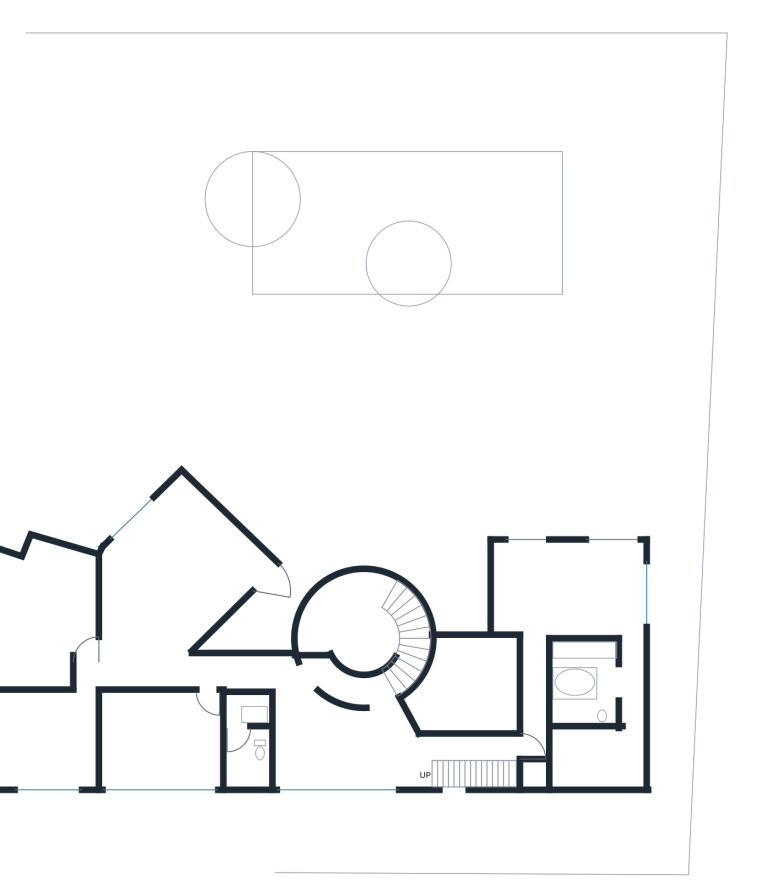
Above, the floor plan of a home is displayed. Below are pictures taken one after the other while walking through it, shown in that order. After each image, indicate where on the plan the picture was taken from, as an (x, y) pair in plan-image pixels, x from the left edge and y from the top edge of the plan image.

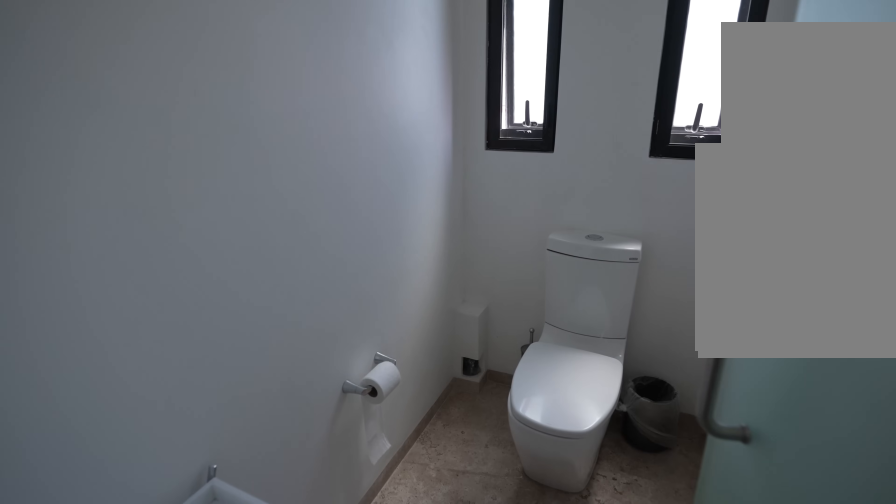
(603, 693)
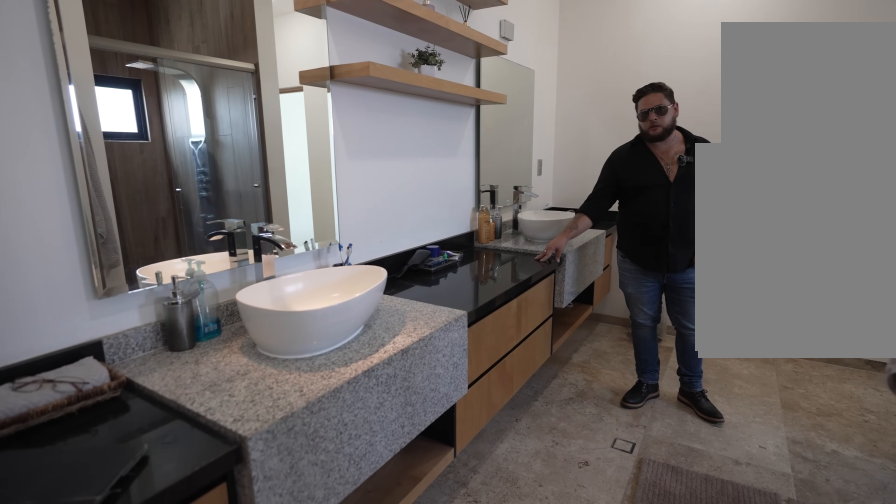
(611, 681)
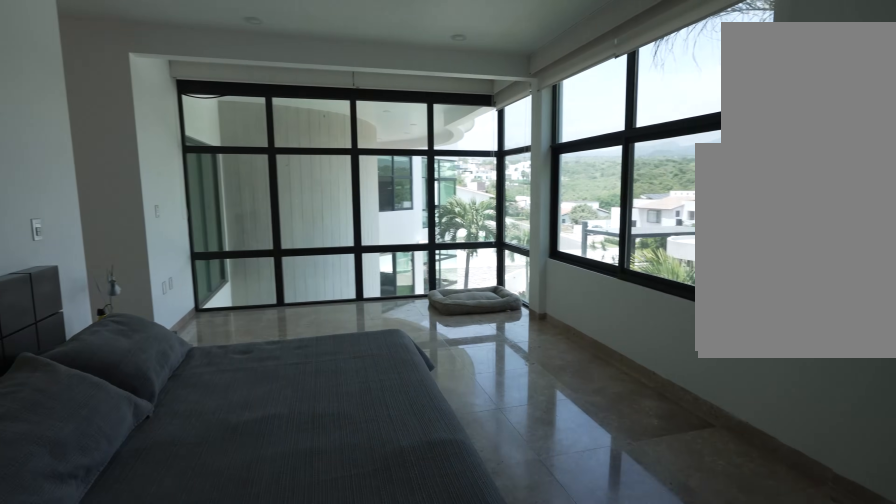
(611, 560)
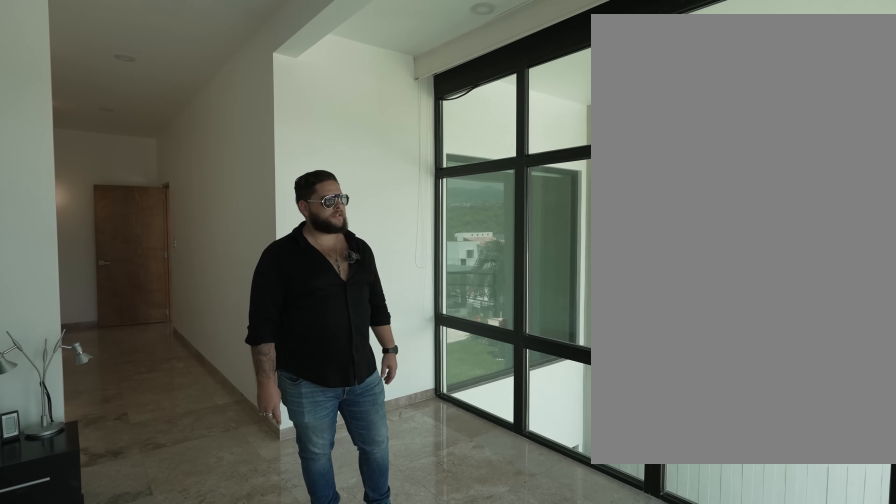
(556, 560)
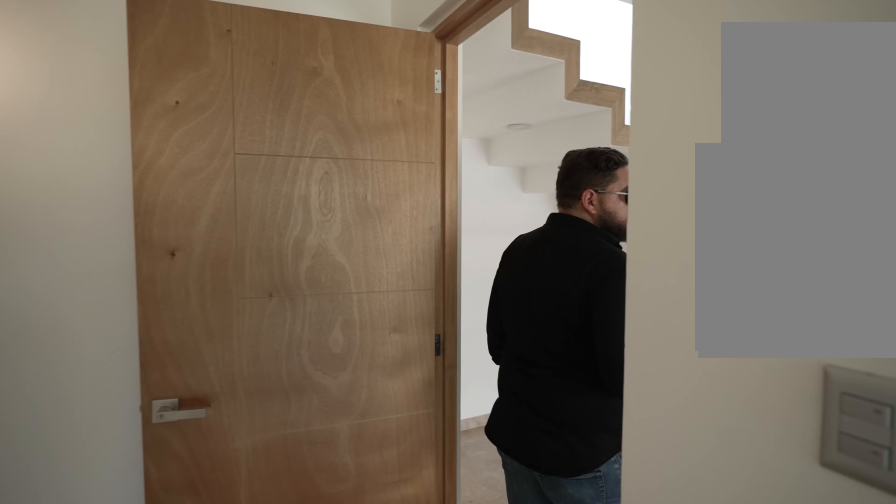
(528, 682)
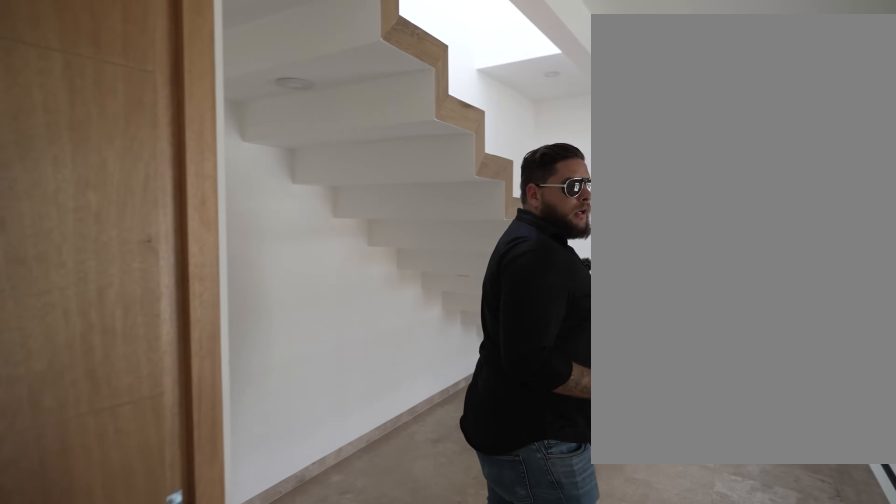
(529, 718)
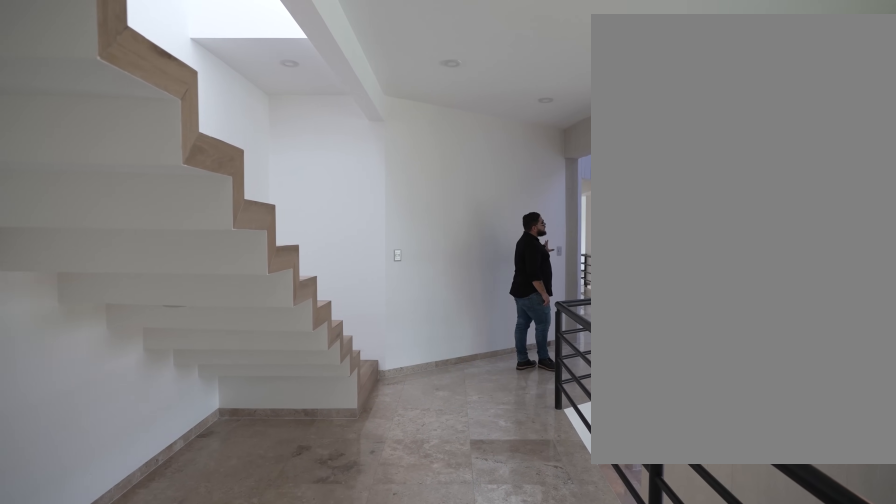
(491, 744)
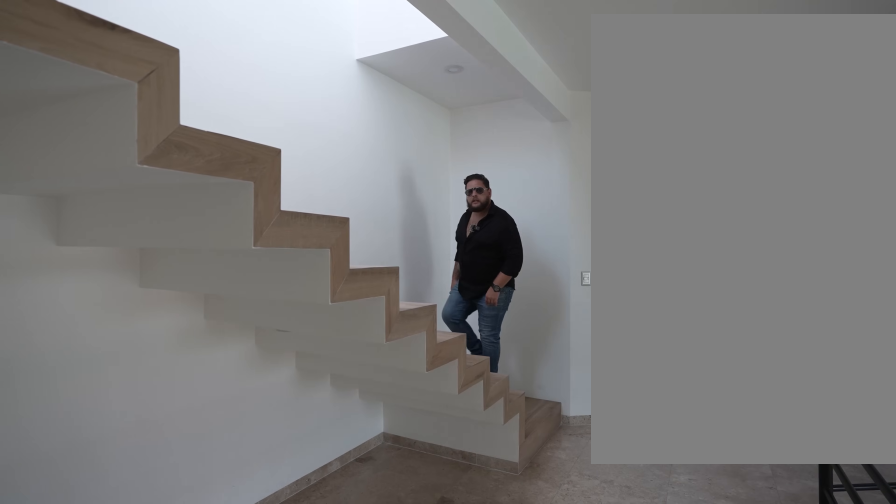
(491, 744)
